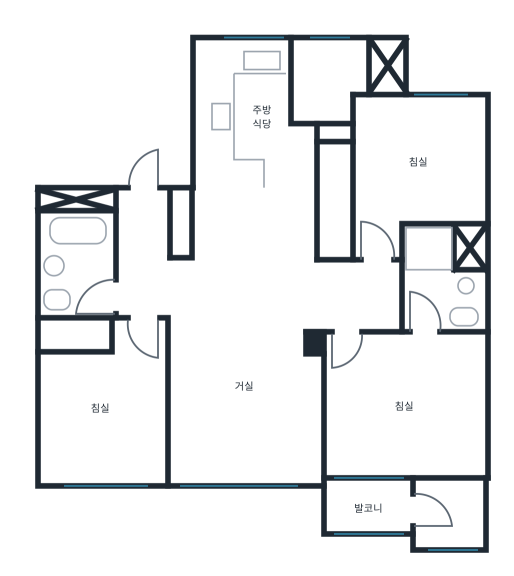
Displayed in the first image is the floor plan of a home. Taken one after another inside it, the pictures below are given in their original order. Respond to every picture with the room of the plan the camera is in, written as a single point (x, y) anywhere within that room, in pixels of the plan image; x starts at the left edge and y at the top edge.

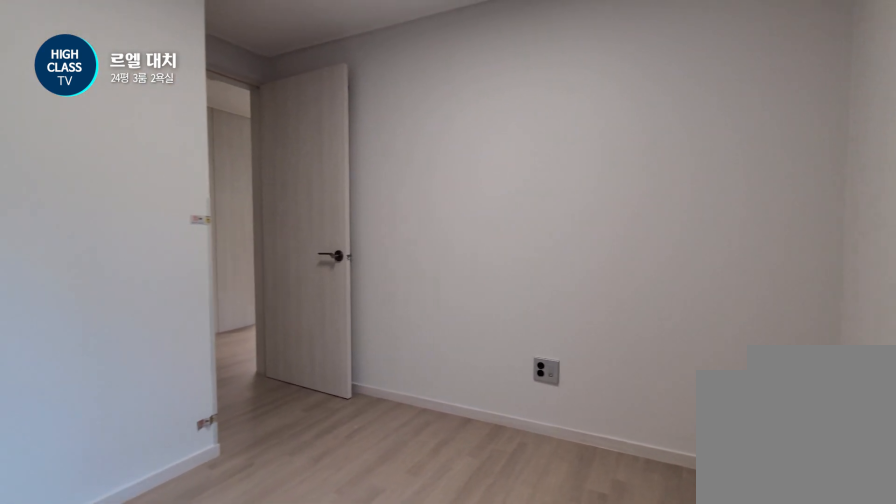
(413, 167)
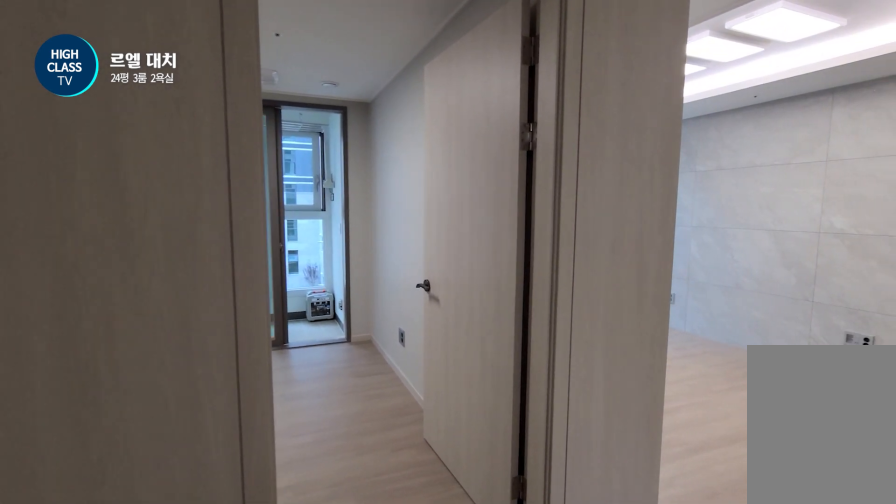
(362, 296)
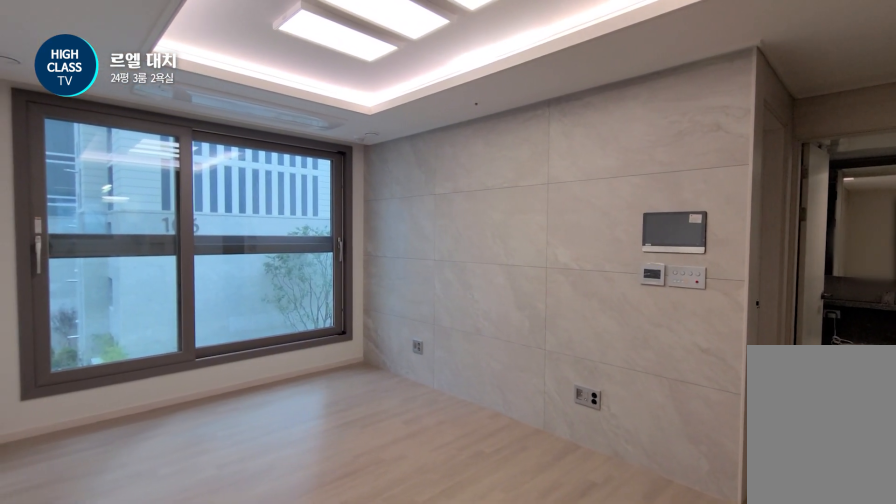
(244, 371)
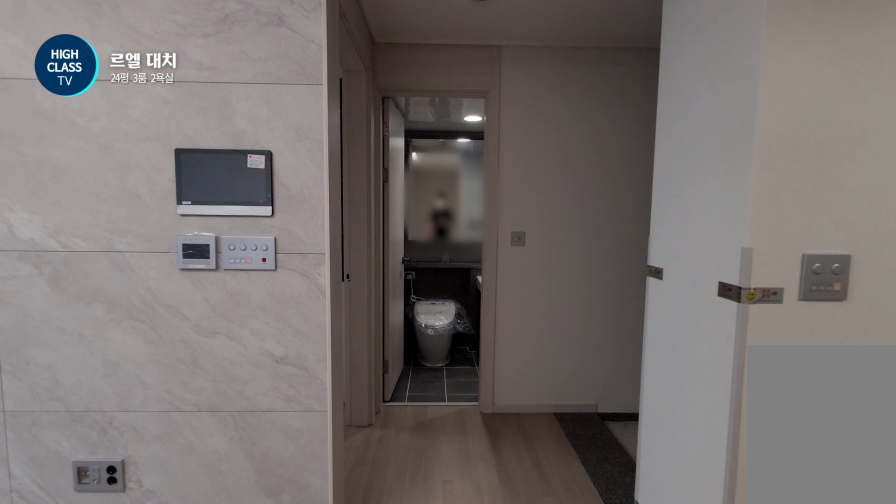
(244, 371)
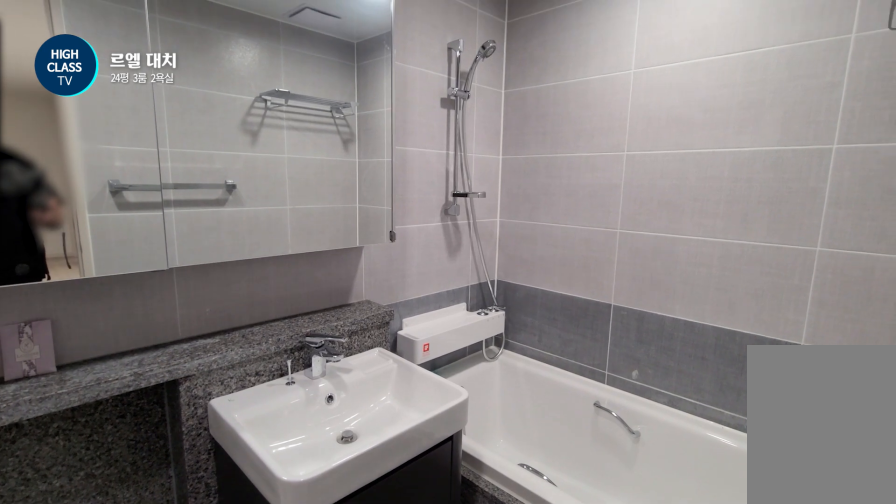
(74, 264)
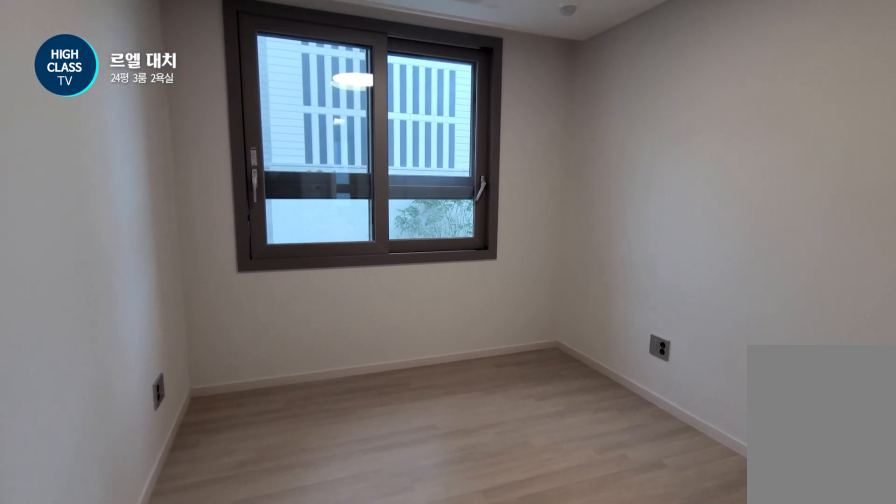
(104, 401)
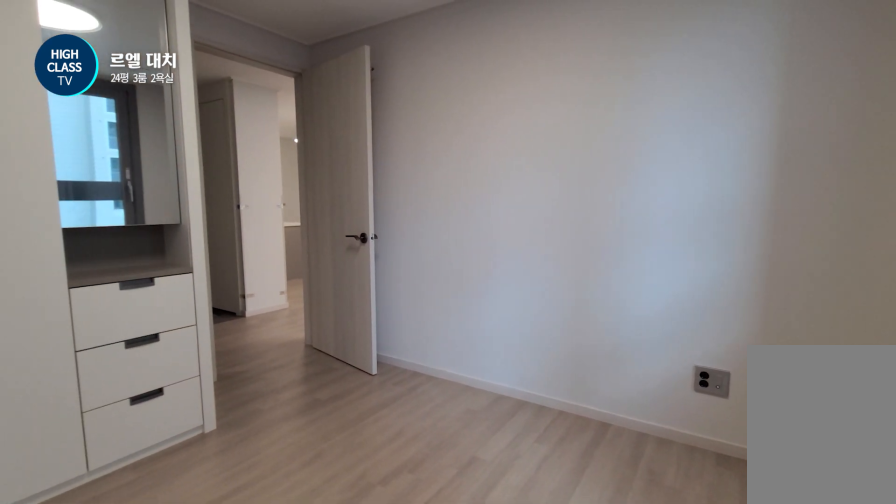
(104, 401)
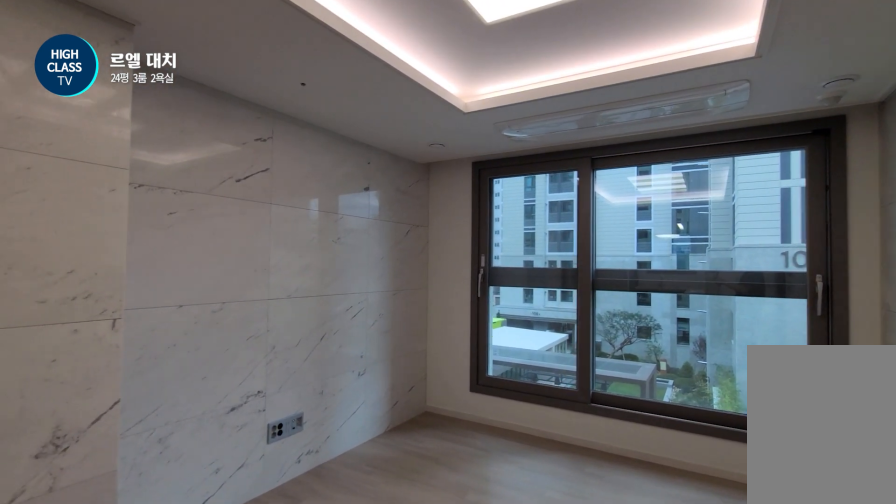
(244, 371)
